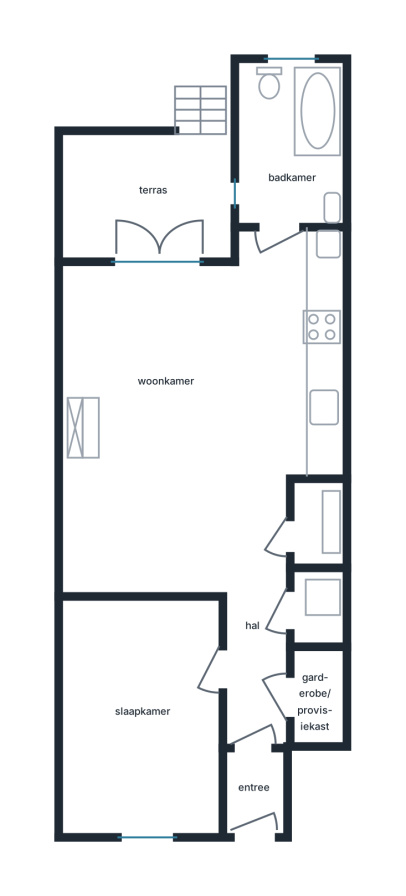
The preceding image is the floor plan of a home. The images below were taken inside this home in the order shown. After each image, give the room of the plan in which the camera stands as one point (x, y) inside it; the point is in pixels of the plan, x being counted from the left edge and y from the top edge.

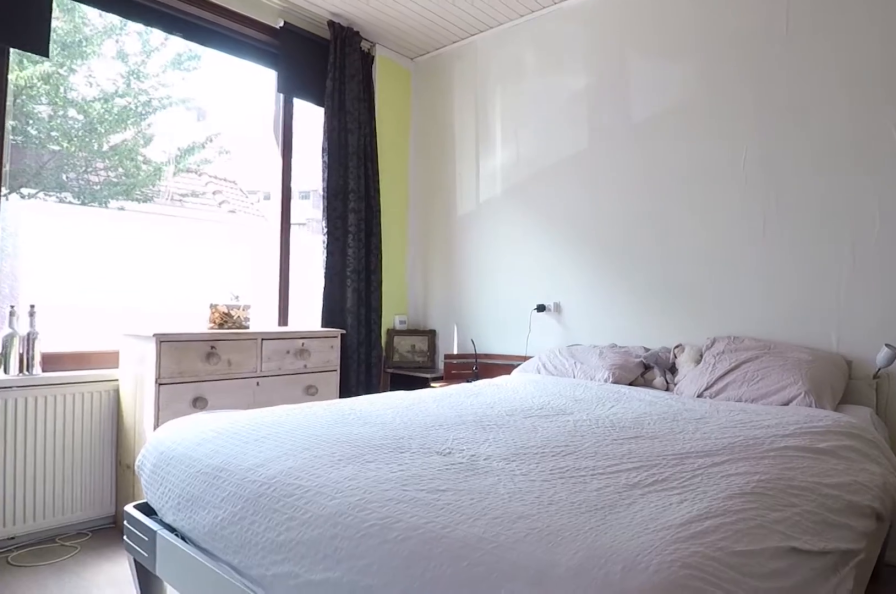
(141, 715)
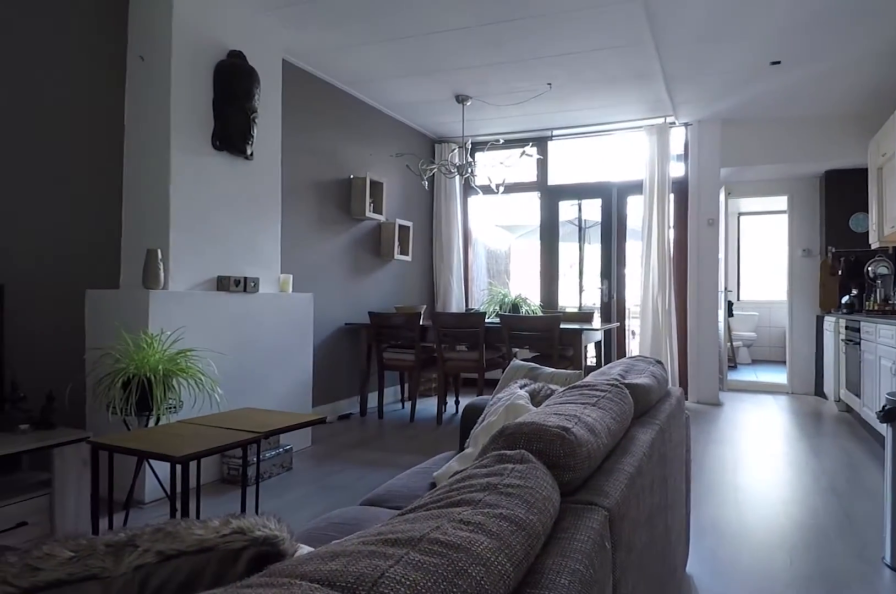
(175, 537)
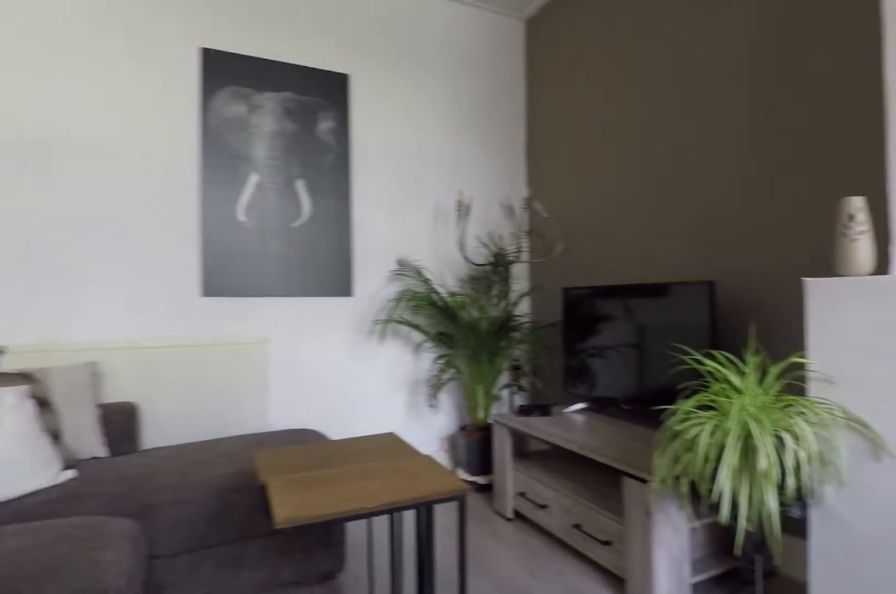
(175, 537)
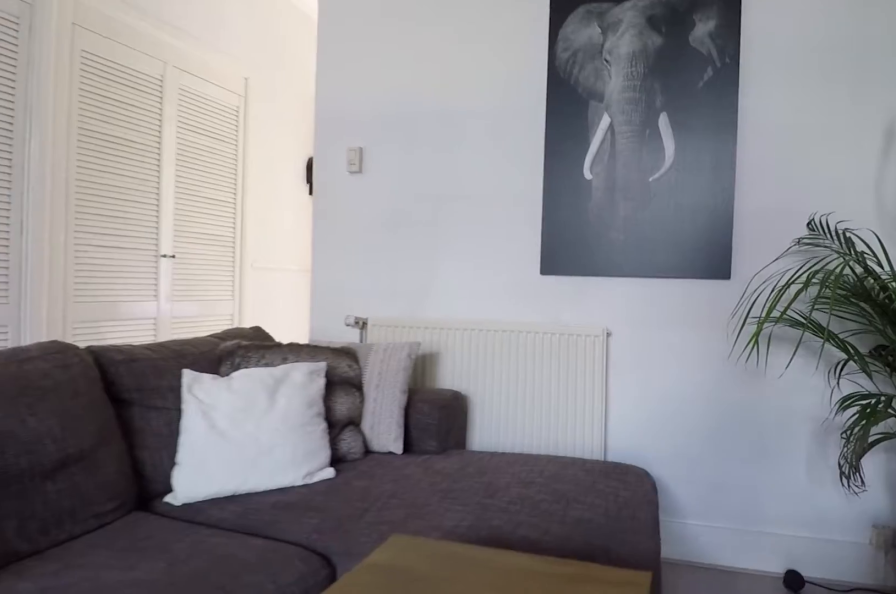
(175, 537)
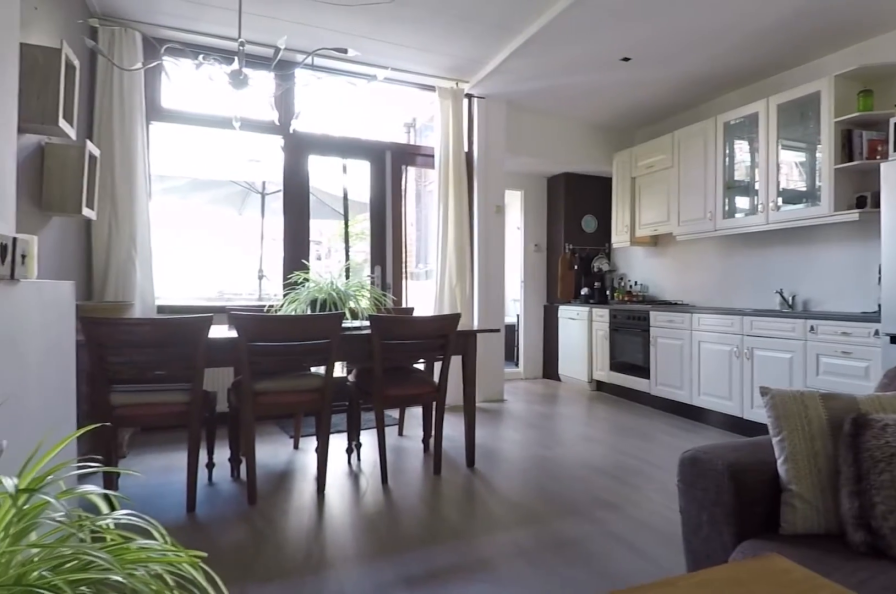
(175, 537)
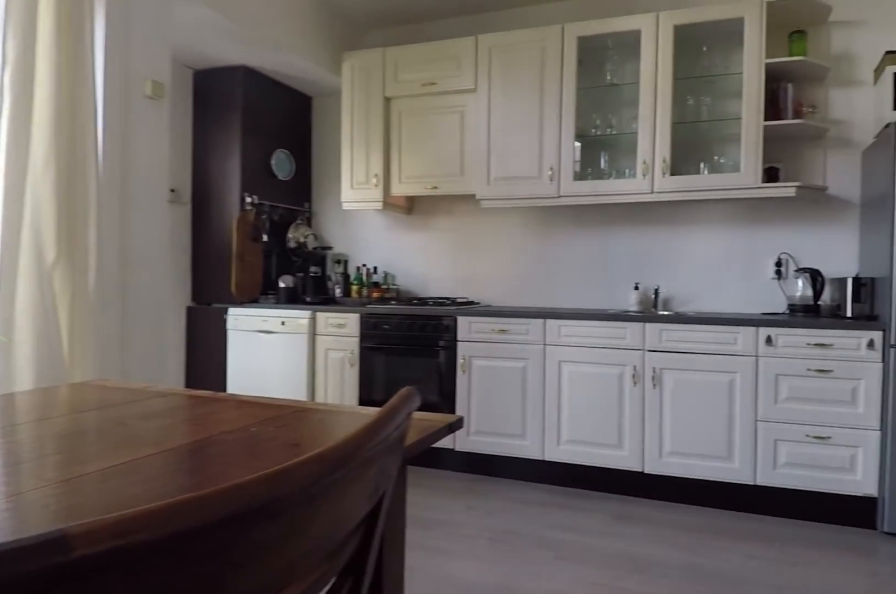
(211, 365)
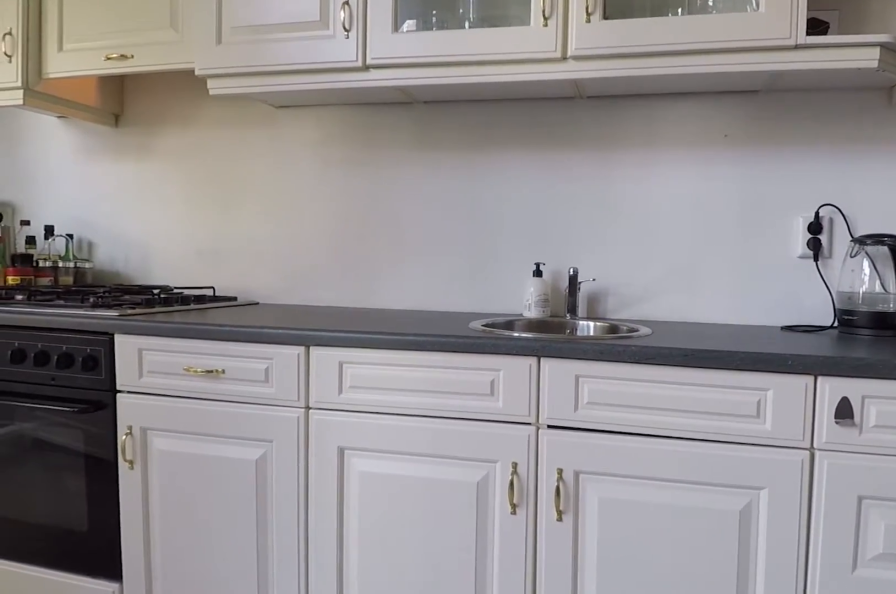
(211, 365)
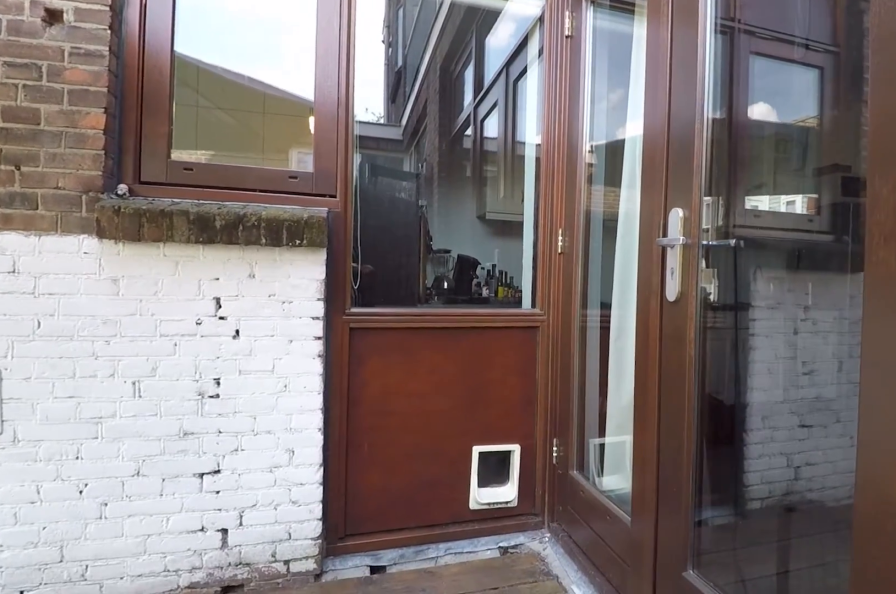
(147, 197)
